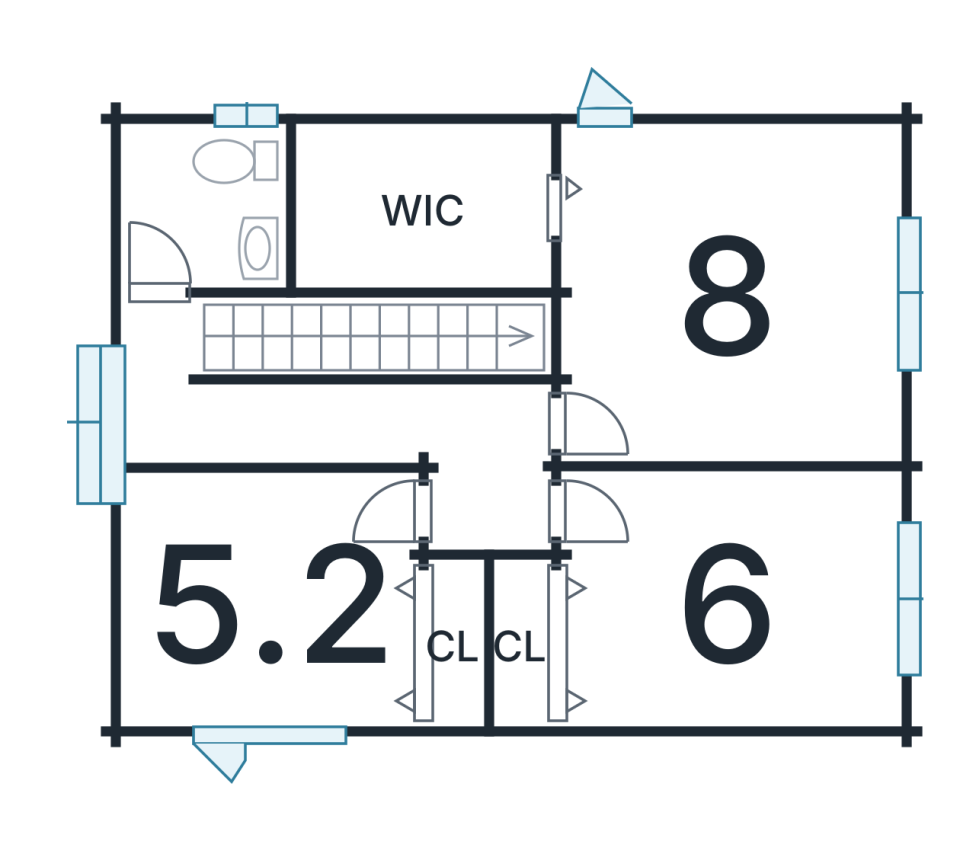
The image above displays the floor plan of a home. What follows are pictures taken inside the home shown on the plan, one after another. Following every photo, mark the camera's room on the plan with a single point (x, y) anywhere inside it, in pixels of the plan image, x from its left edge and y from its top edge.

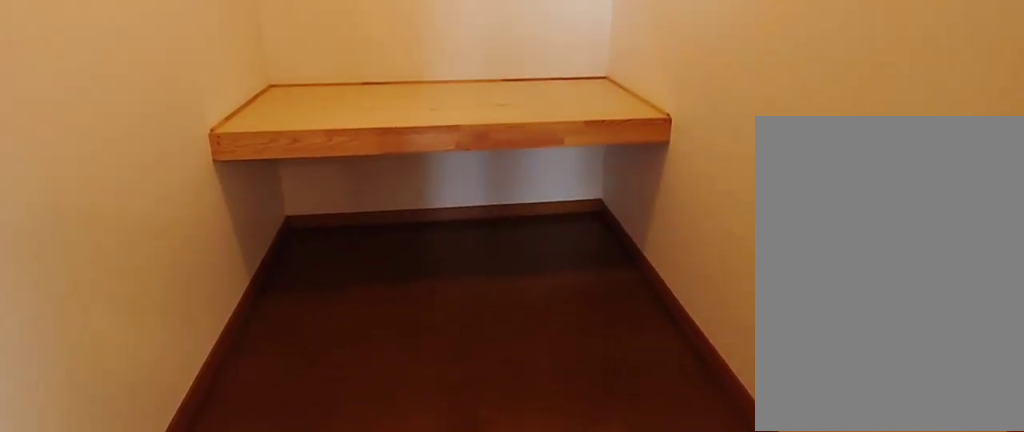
(426, 219)
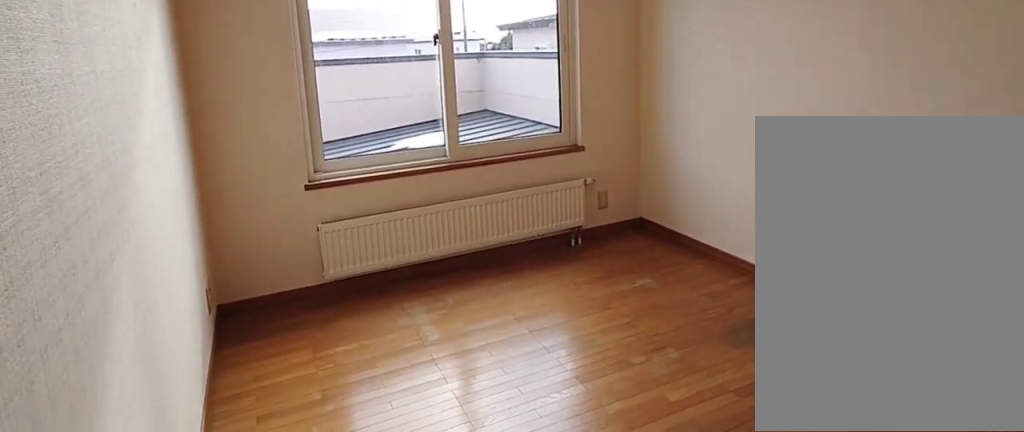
(730, 607)
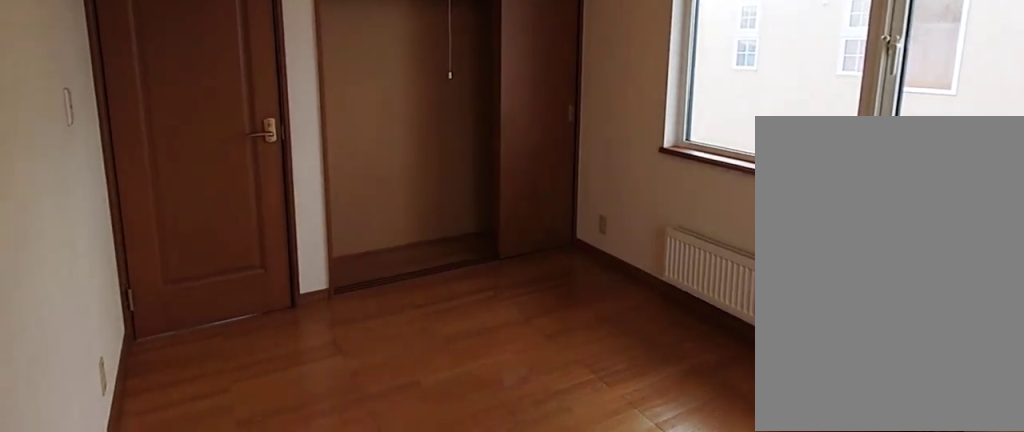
(271, 614)
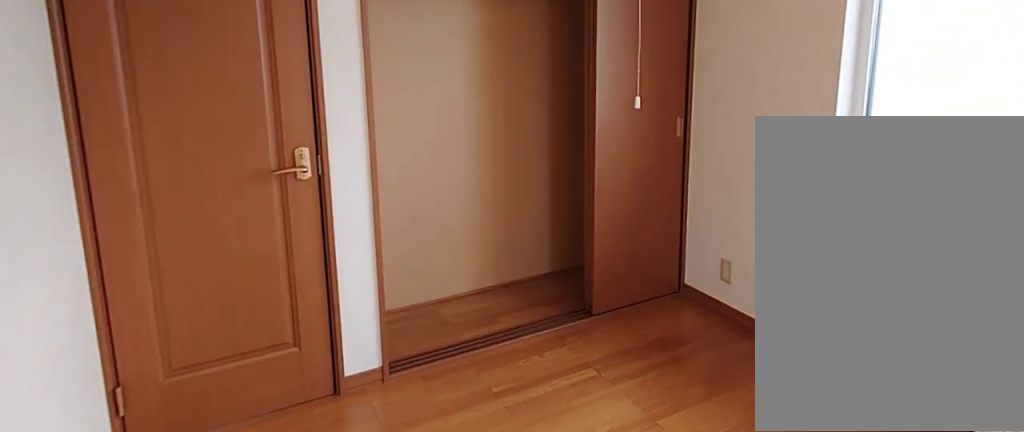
(271, 614)
